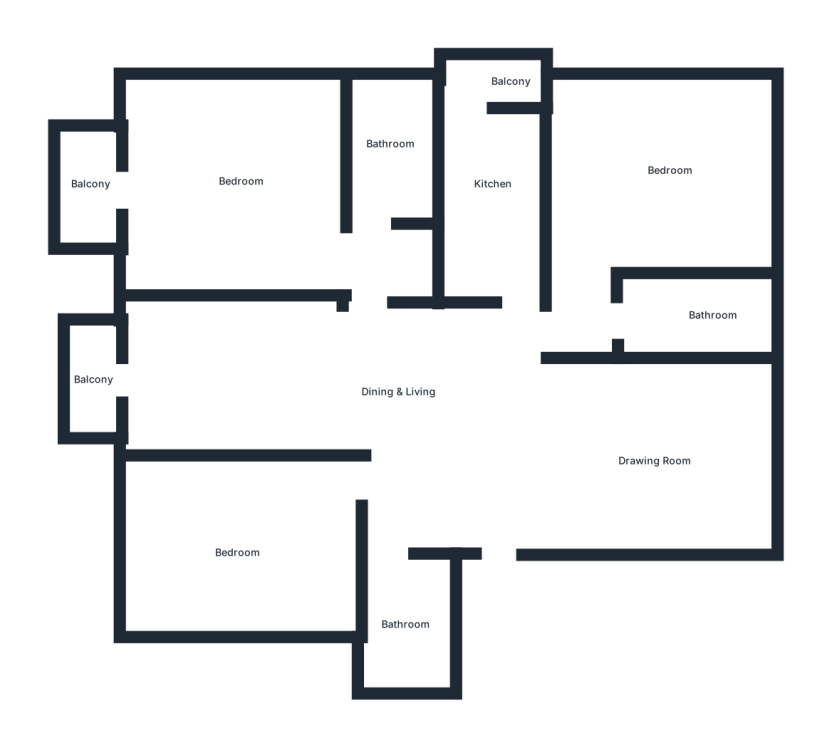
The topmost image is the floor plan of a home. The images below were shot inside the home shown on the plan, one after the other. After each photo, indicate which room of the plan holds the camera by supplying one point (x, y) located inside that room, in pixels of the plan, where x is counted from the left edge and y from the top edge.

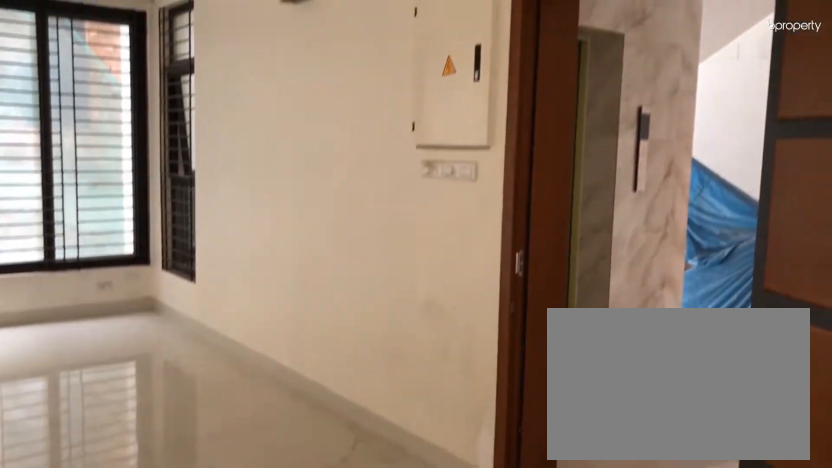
(652, 456)
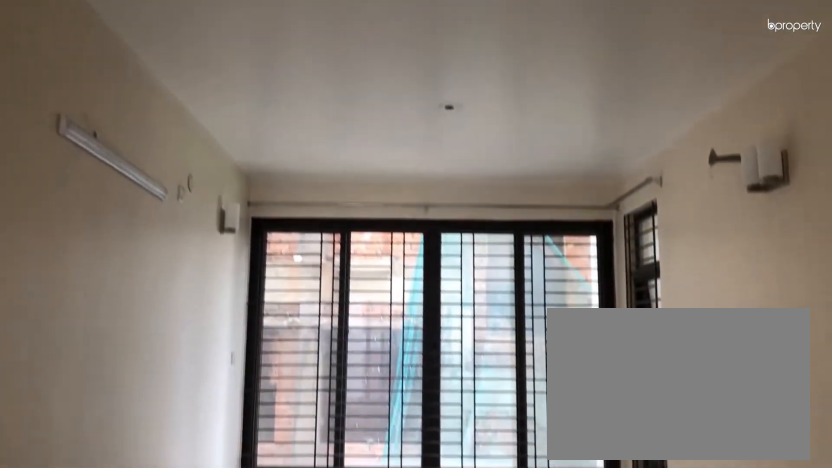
(652, 456)
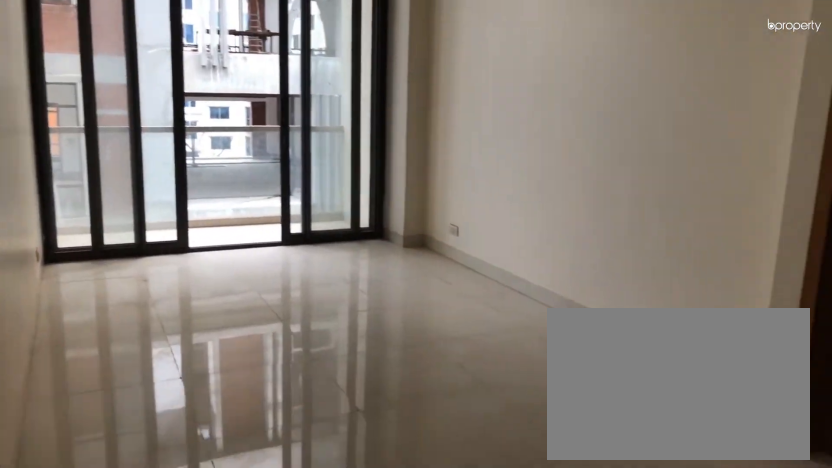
(229, 390)
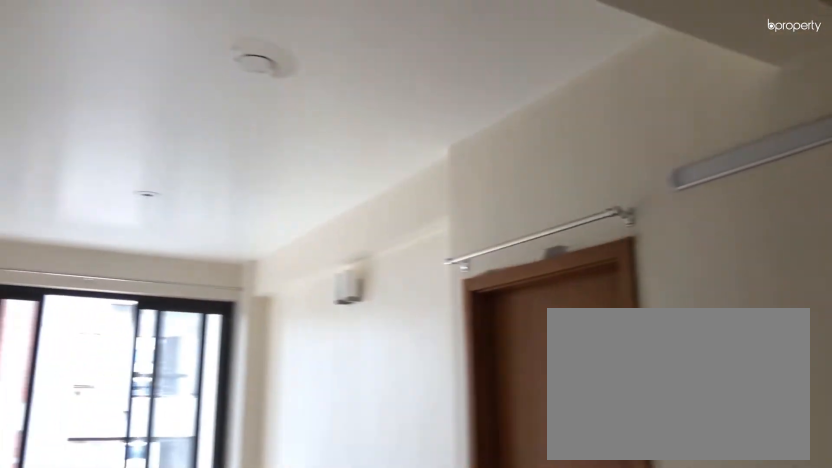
(446, 420)
